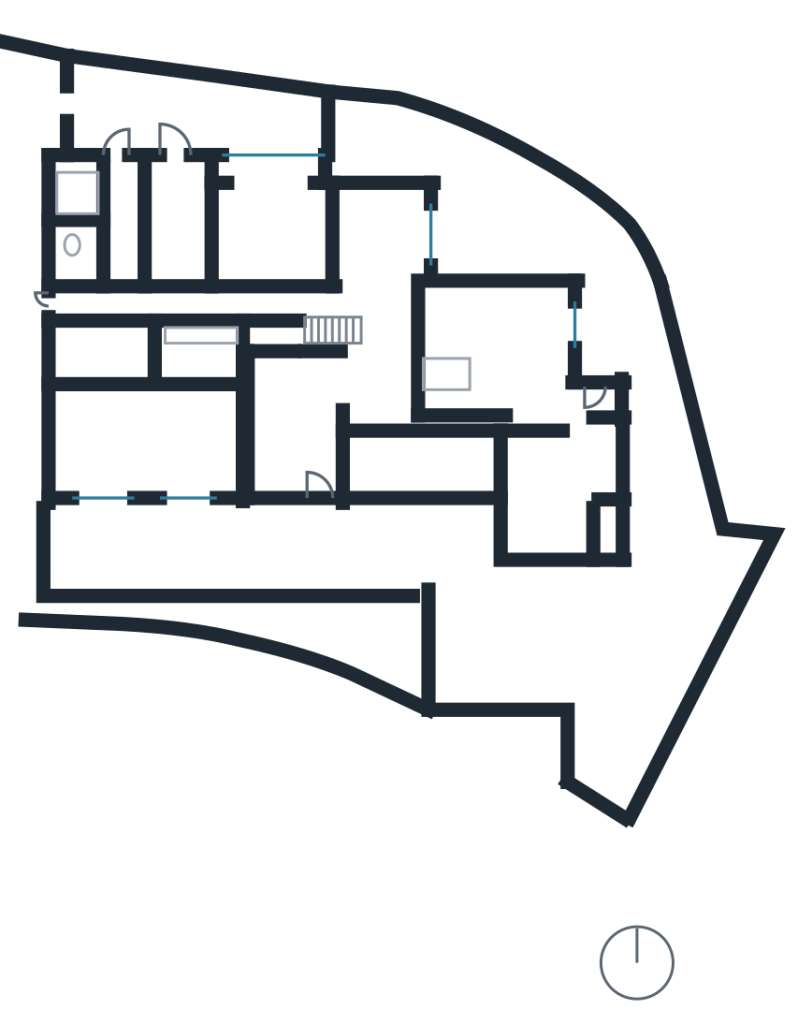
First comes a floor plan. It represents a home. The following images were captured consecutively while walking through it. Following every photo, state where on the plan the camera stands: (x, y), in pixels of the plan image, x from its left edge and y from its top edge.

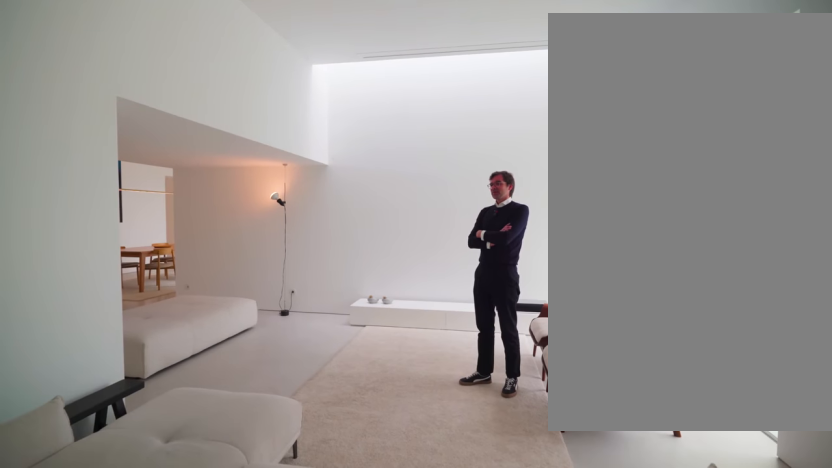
(520, 417)
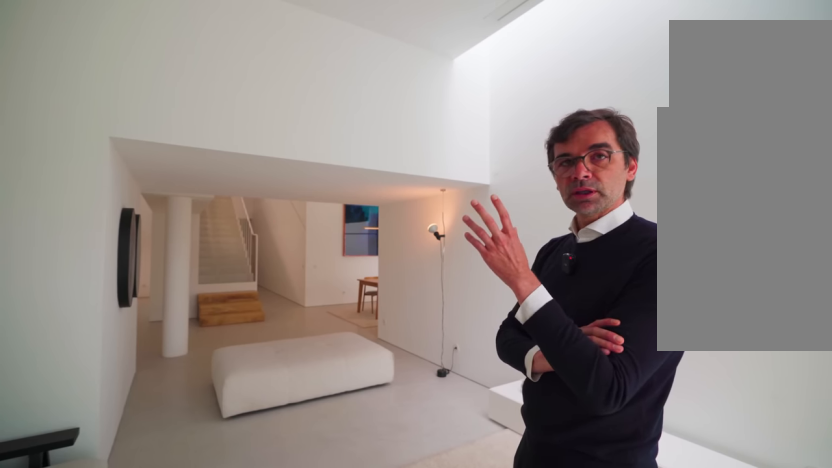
(549, 371)
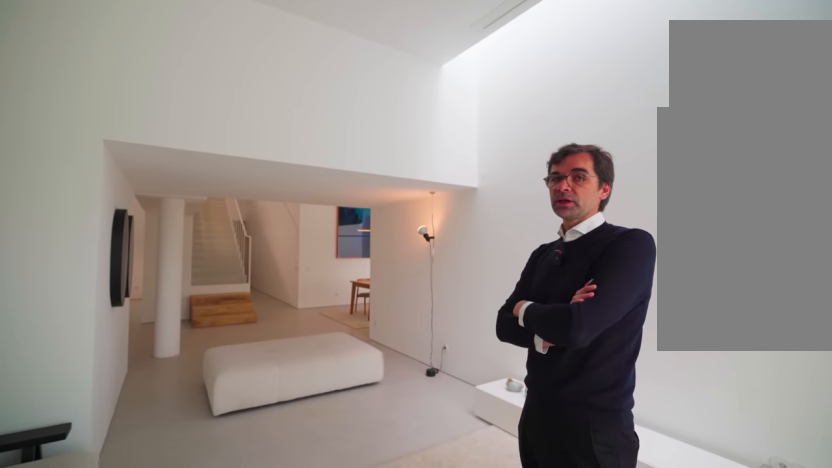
(549, 371)
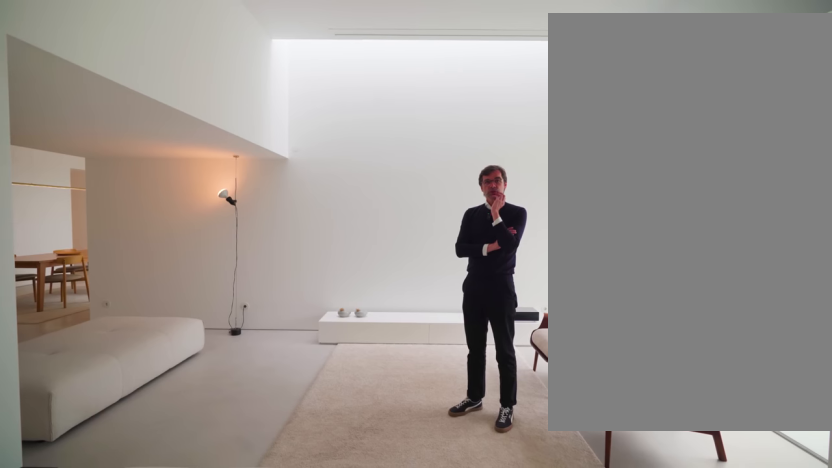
(528, 361)
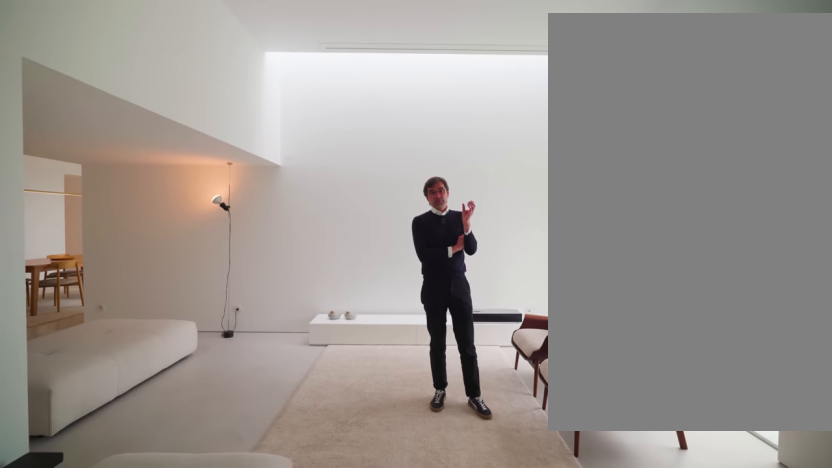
(527, 363)
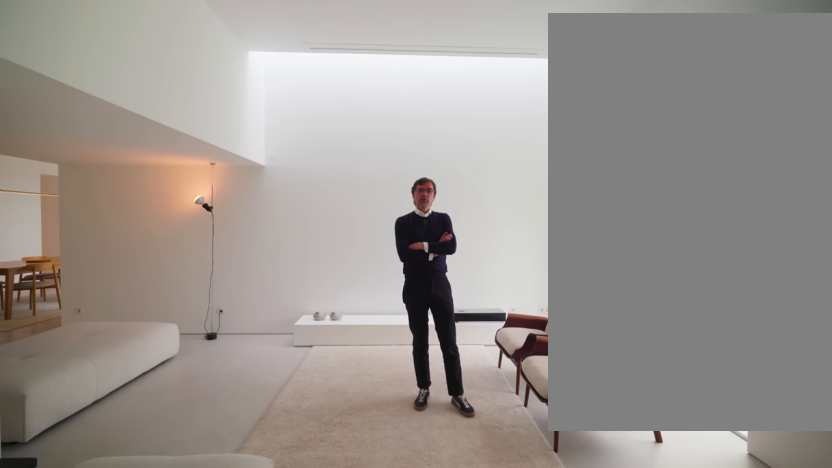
(527, 364)
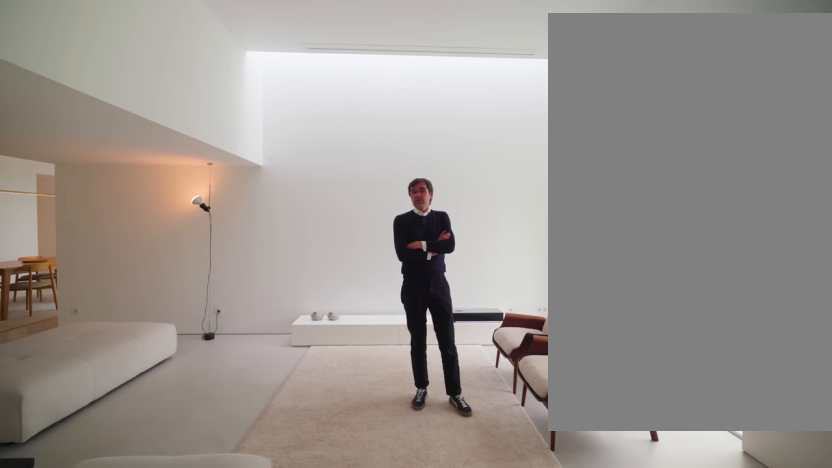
(527, 364)
